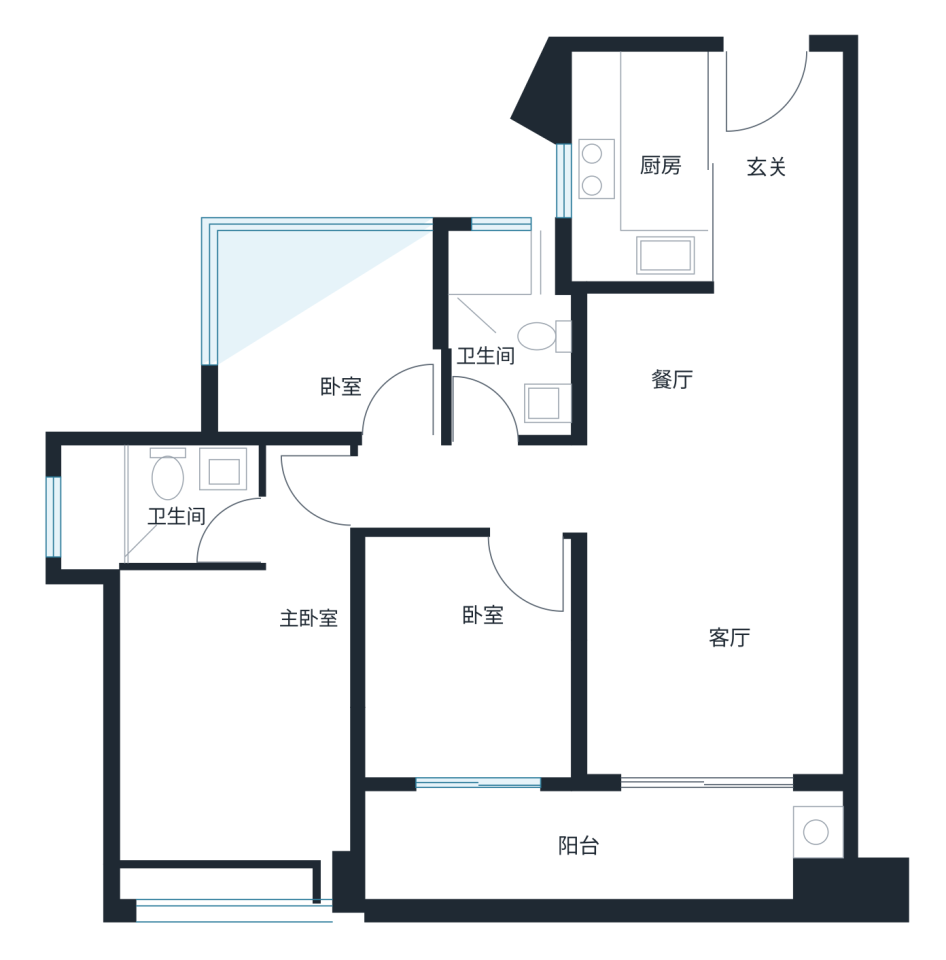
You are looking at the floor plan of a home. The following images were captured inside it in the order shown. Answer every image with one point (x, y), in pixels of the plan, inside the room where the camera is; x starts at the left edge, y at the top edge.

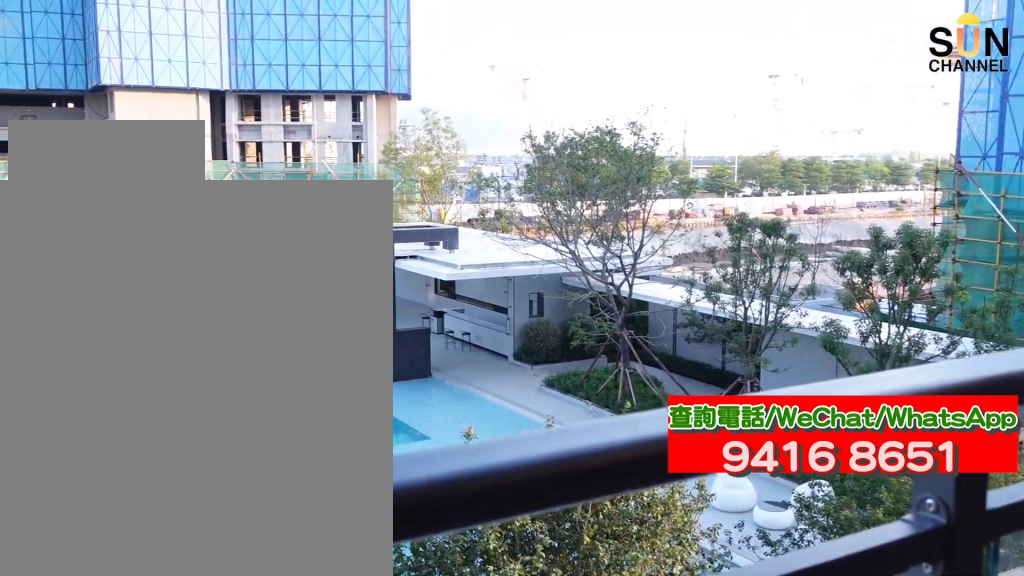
(599, 852)
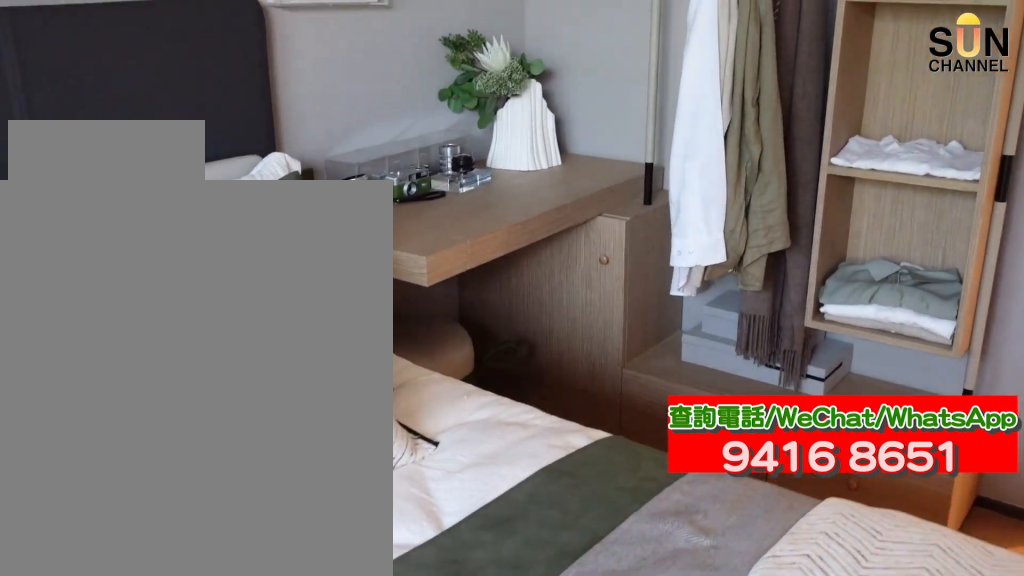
(473, 664)
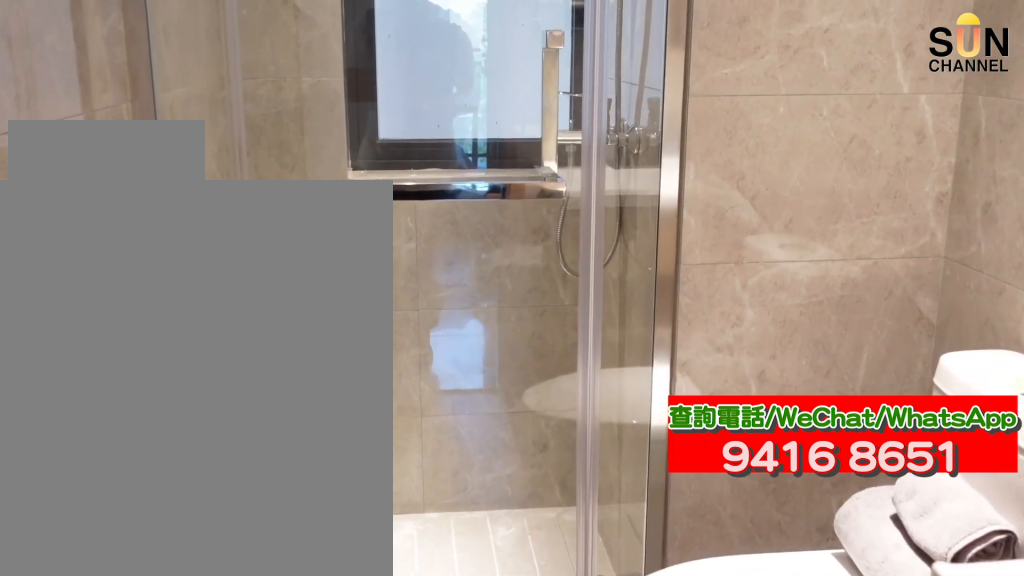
(510, 334)
